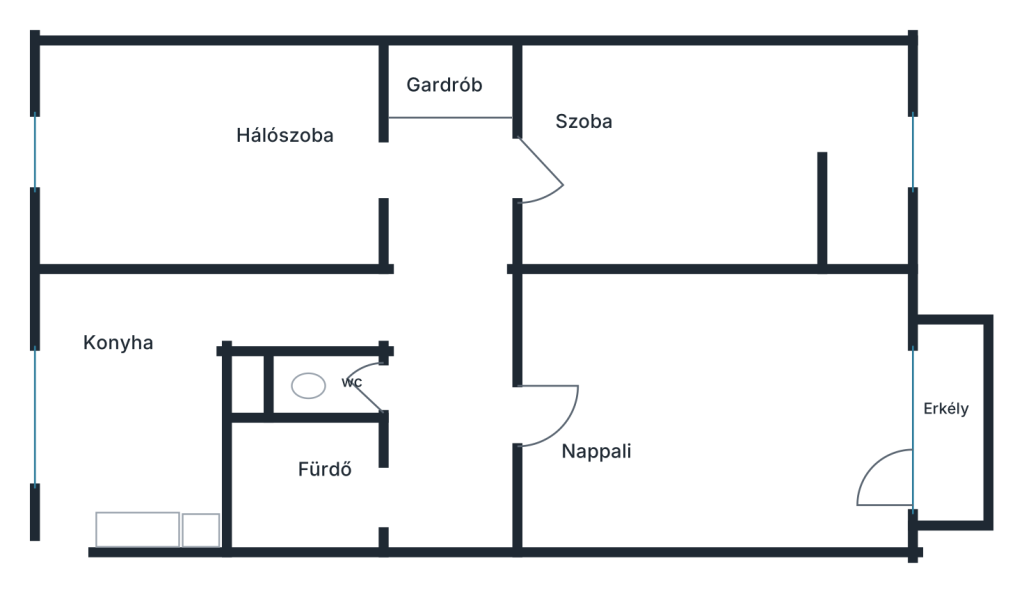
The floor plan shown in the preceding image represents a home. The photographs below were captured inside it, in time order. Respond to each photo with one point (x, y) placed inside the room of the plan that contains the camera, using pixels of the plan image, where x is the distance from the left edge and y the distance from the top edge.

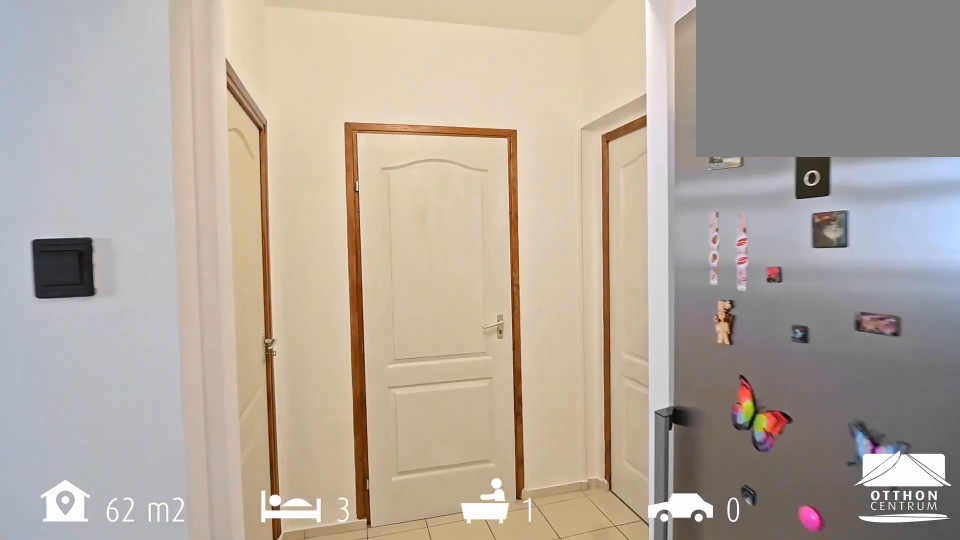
(449, 157)
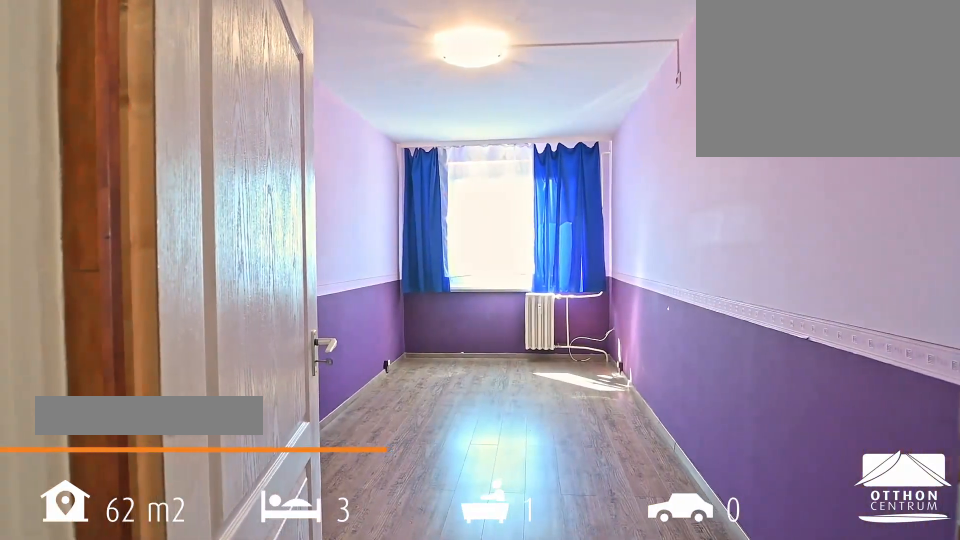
(704, 157)
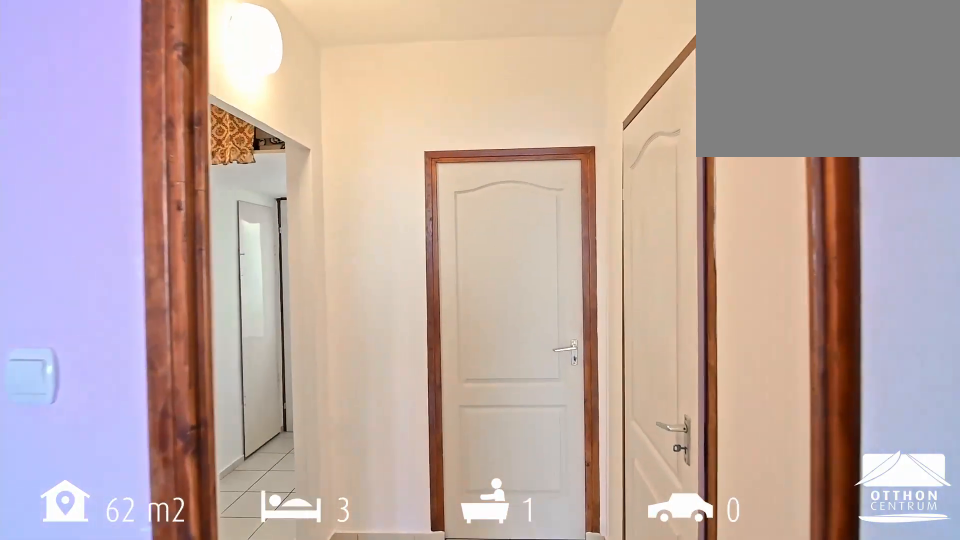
(705, 157)
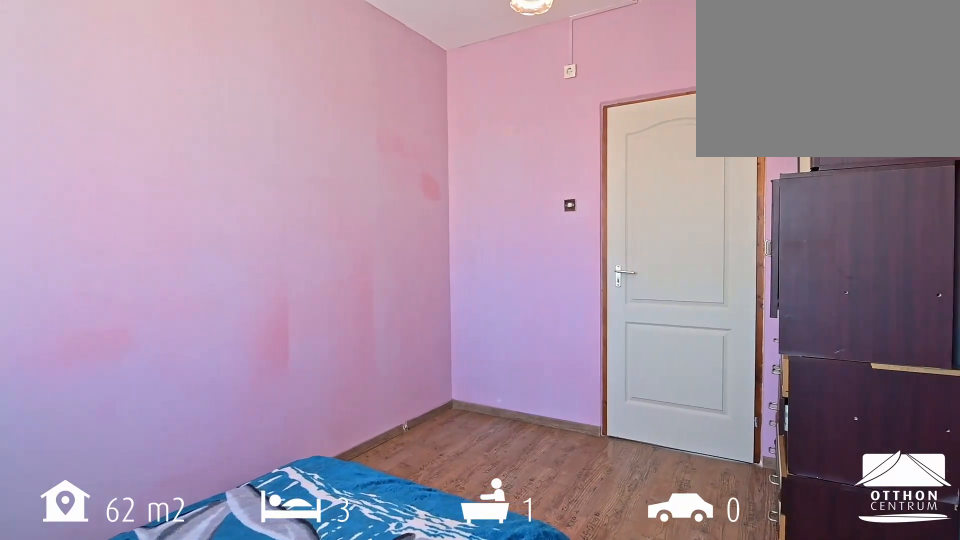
(204, 157)
